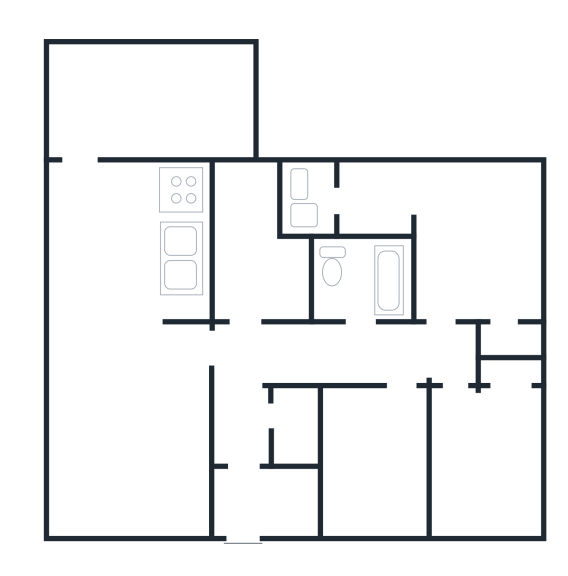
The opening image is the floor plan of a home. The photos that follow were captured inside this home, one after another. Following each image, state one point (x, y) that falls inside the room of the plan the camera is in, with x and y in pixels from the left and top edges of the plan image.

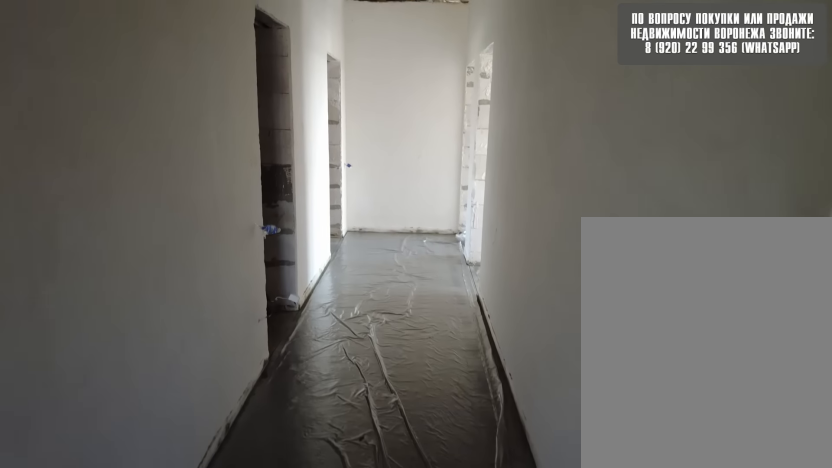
(253, 372)
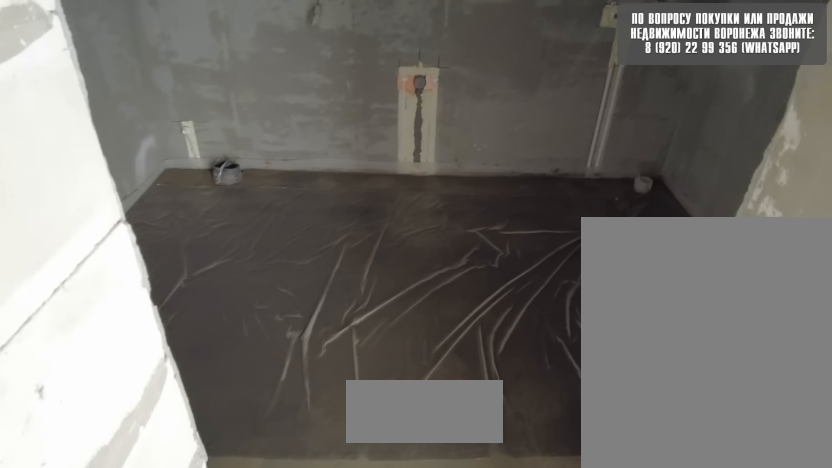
(377, 372)
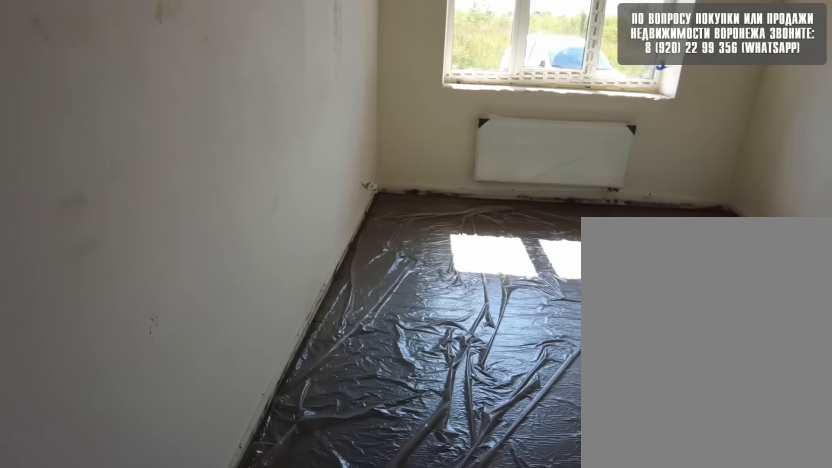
(384, 406)
